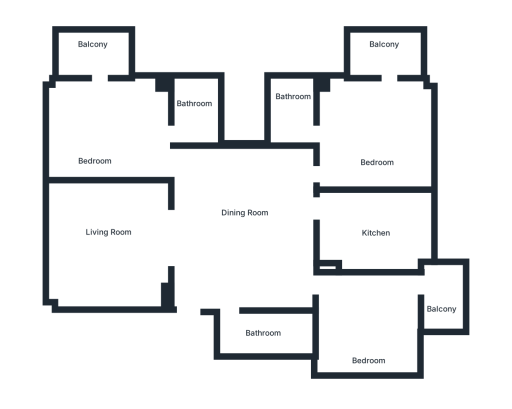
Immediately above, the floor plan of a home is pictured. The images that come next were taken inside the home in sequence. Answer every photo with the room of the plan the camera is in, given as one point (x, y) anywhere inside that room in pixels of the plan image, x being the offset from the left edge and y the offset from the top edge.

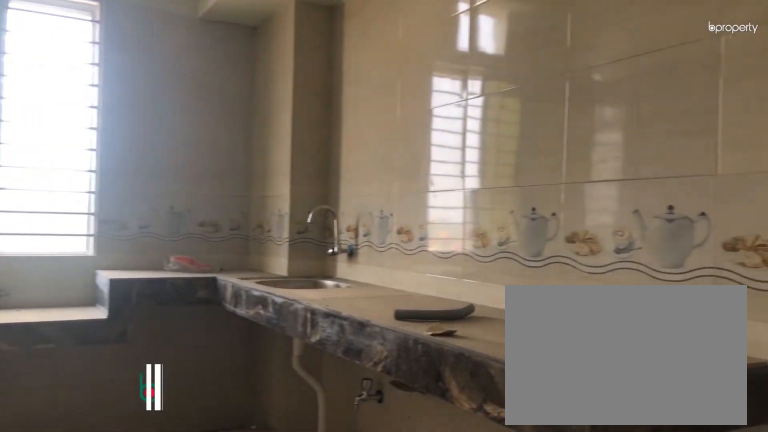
(379, 234)
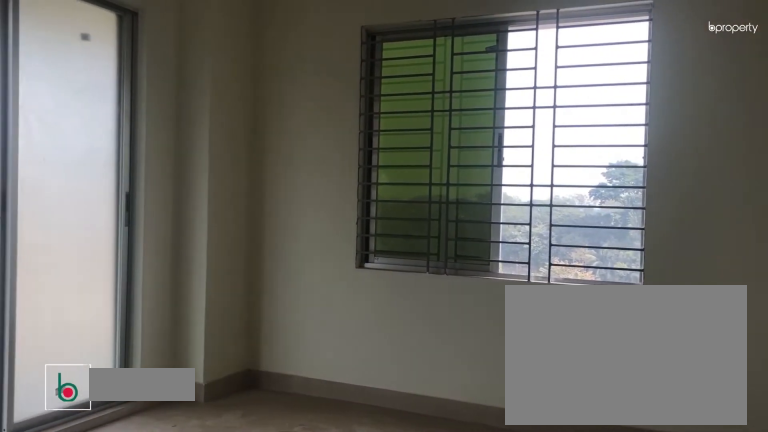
(377, 140)
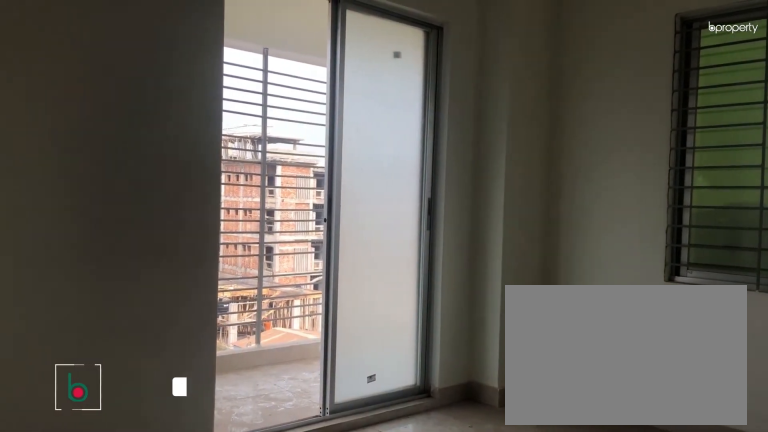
(377, 140)
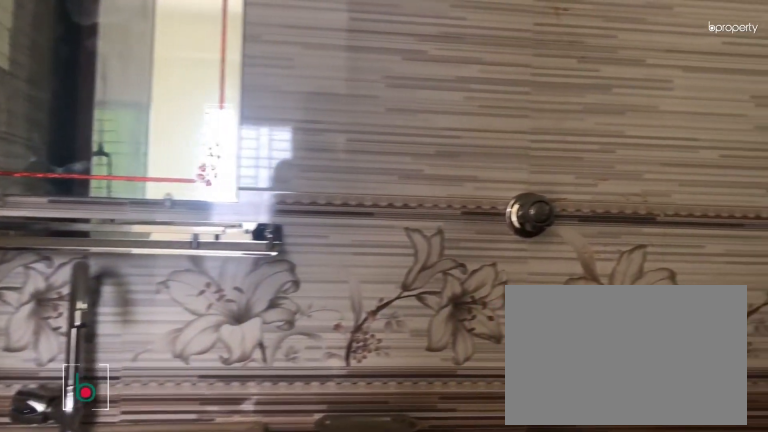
(288, 111)
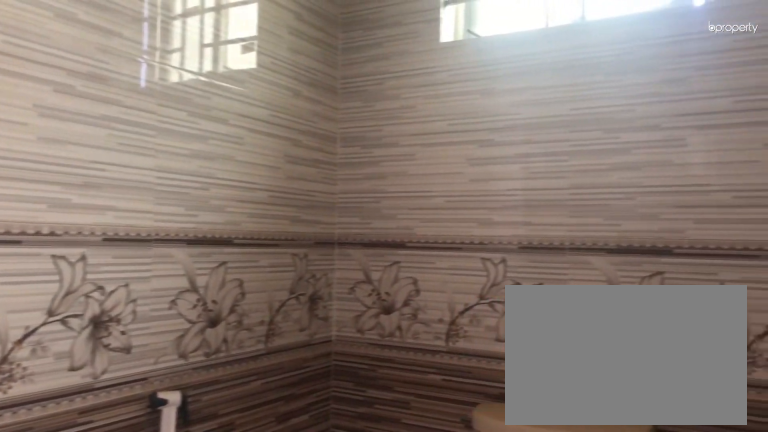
(288, 111)
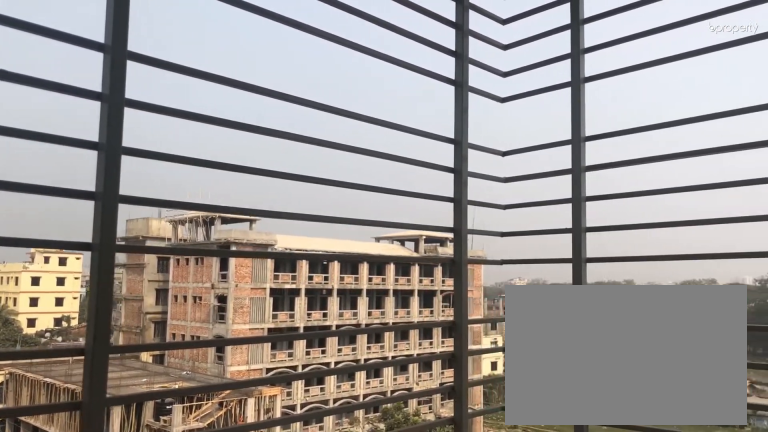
(385, 59)
